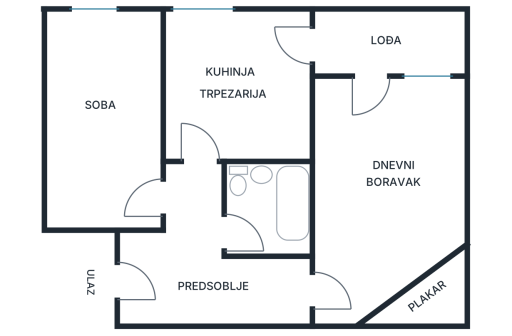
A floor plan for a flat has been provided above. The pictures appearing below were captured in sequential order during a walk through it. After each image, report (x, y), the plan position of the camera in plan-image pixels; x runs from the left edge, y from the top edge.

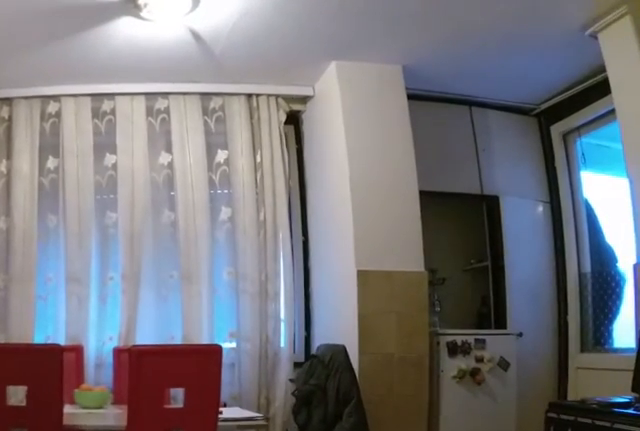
(190, 178)
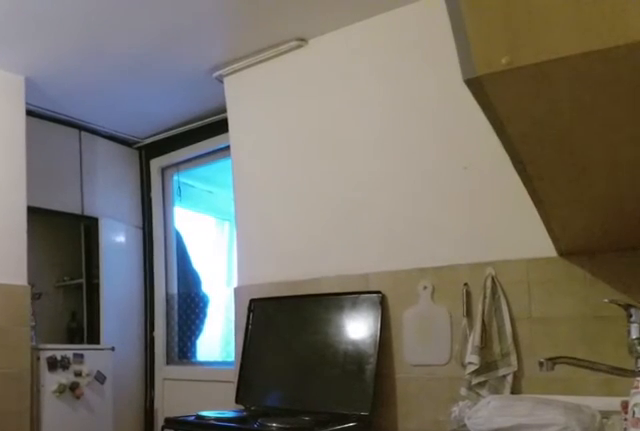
(181, 139)
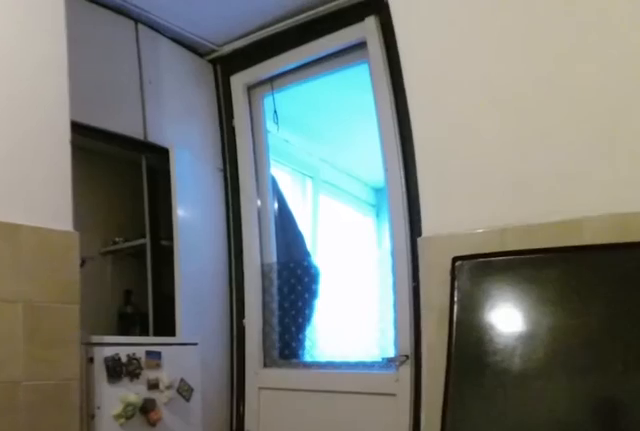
(218, 111)
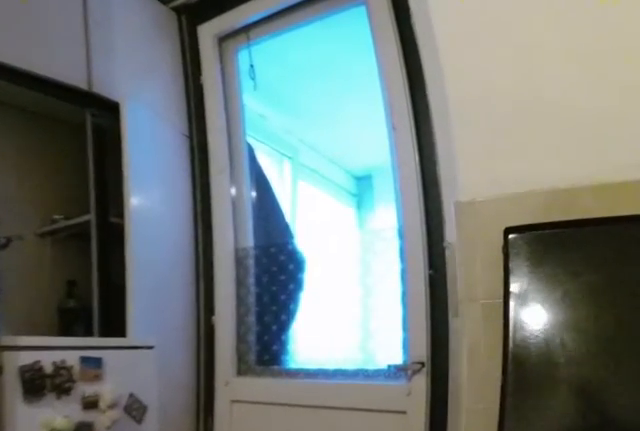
(232, 100)
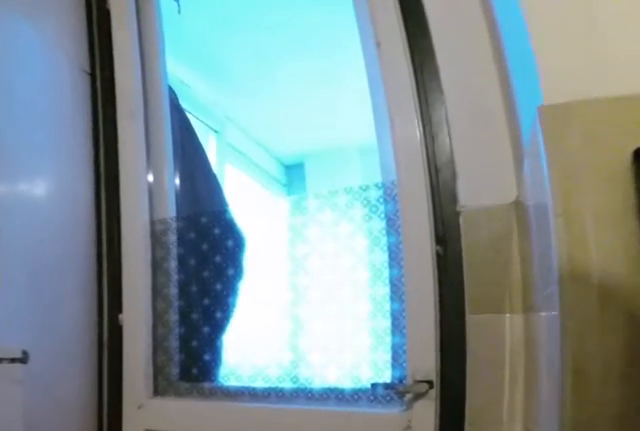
(251, 86)
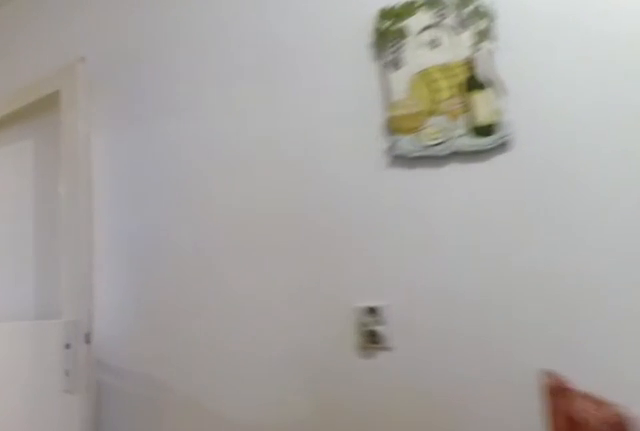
(231, 96)
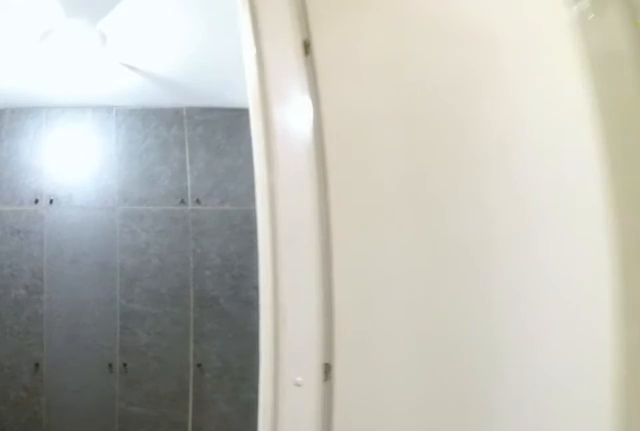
(193, 166)
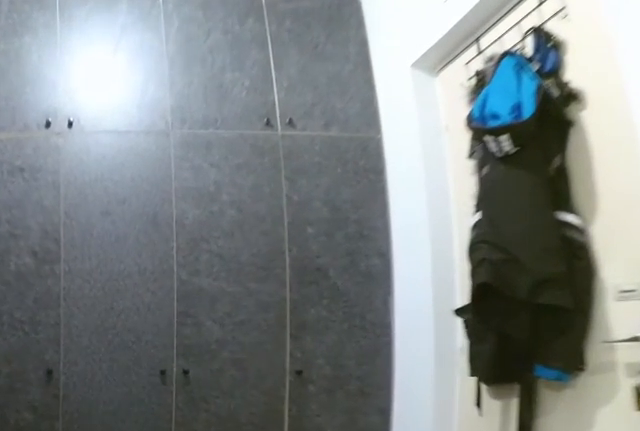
(198, 214)
